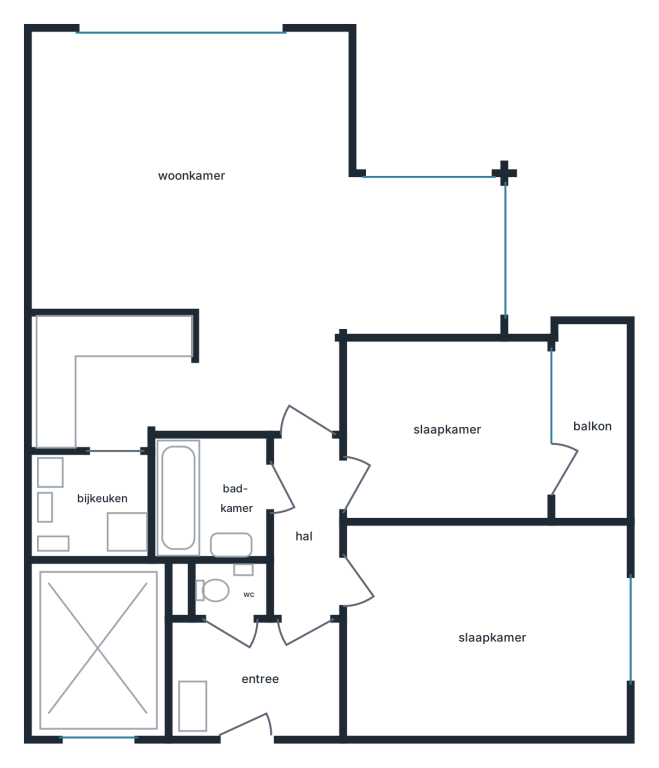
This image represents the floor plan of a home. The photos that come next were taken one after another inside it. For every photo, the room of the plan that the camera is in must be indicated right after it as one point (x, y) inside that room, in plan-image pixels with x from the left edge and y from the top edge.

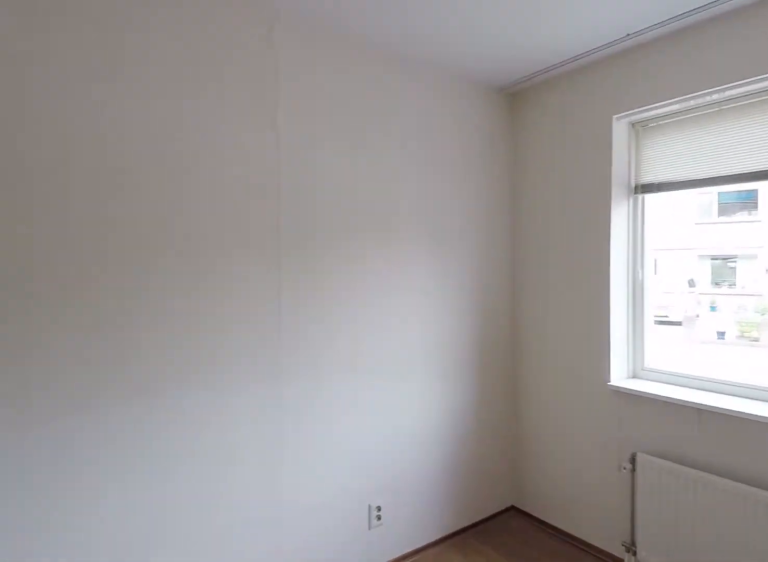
(486, 630)
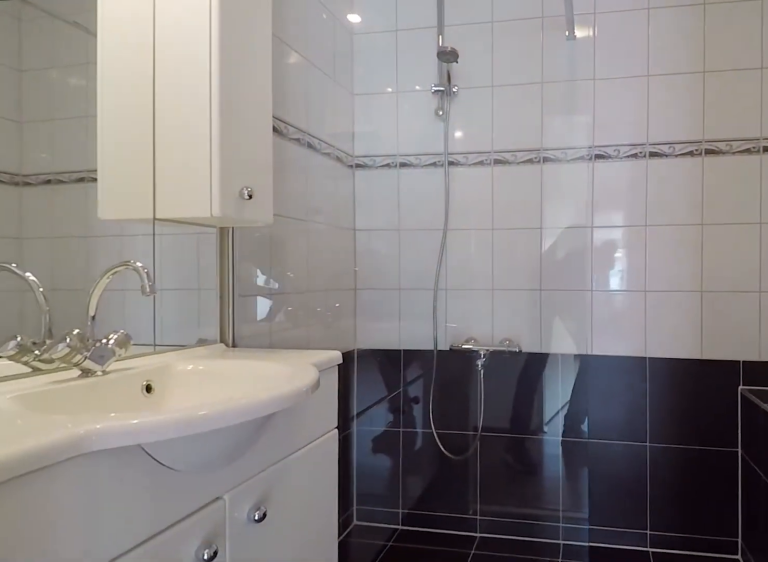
(210, 497)
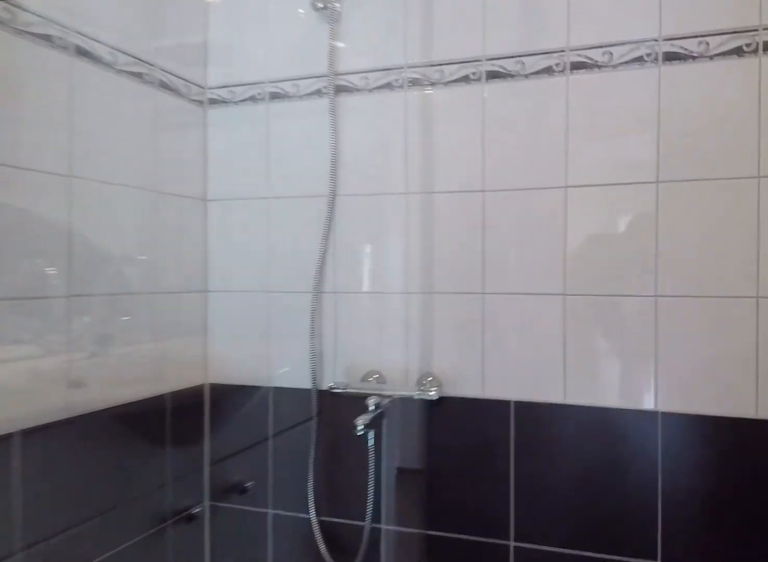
(210, 497)
